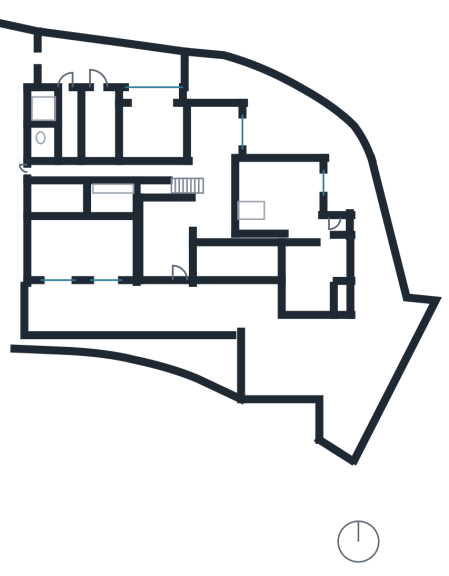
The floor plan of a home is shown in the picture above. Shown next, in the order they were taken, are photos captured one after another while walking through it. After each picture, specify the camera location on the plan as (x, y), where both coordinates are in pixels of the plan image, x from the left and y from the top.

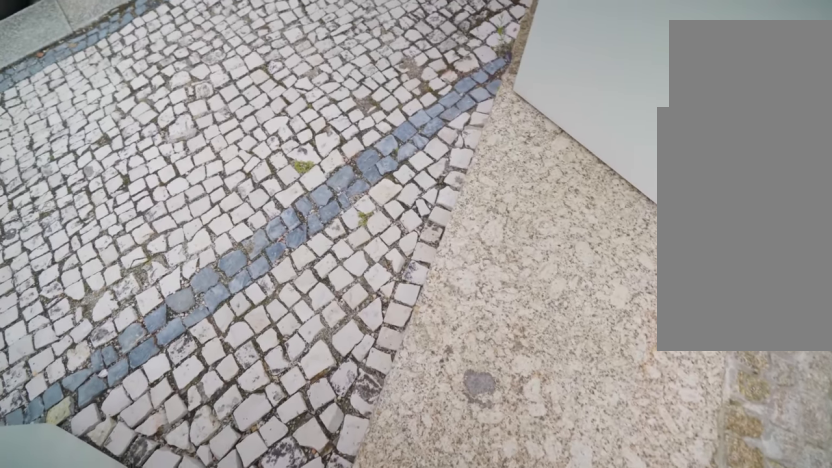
(257, 391)
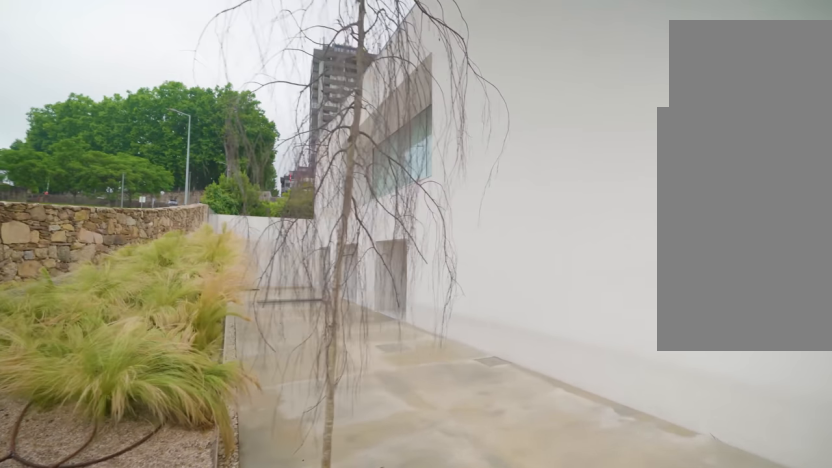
(257, 357)
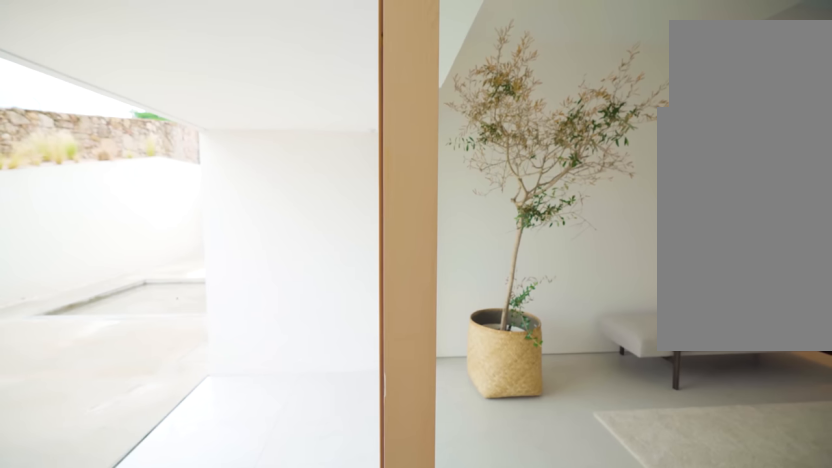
(180, 267)
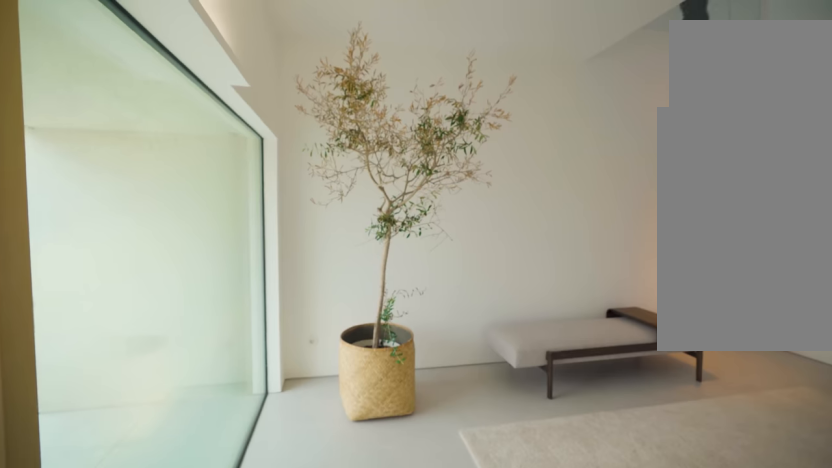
(179, 268)
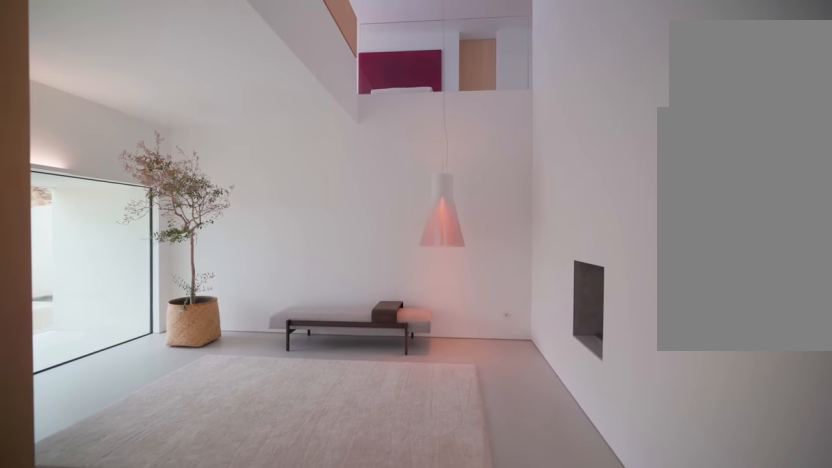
(188, 219)
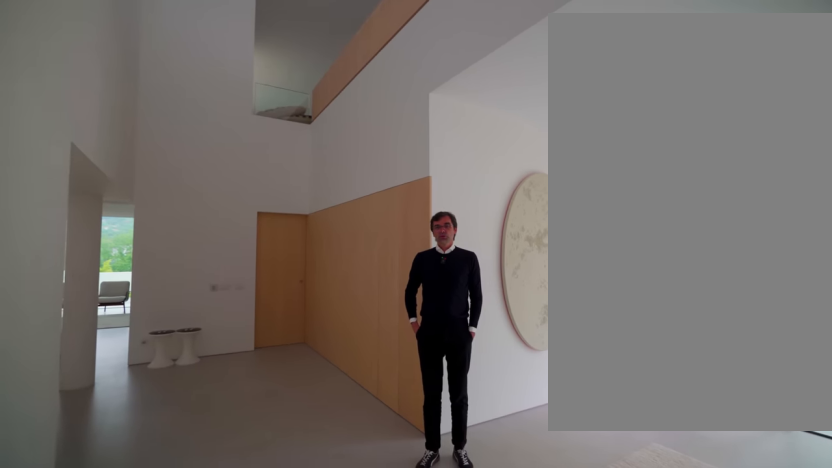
(156, 212)
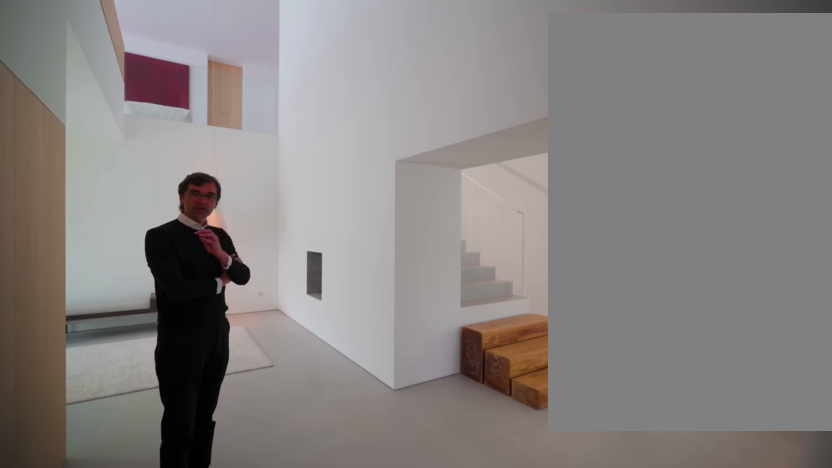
(224, 213)
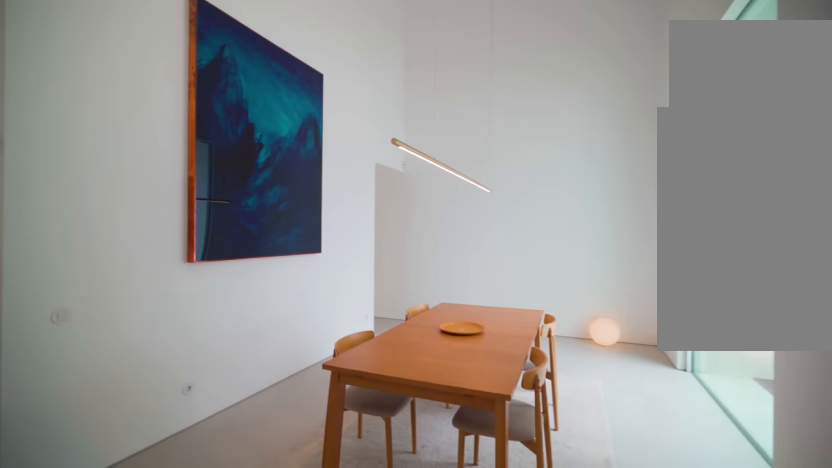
(228, 179)
